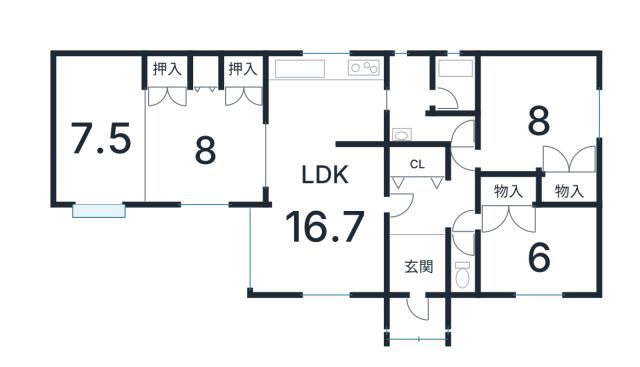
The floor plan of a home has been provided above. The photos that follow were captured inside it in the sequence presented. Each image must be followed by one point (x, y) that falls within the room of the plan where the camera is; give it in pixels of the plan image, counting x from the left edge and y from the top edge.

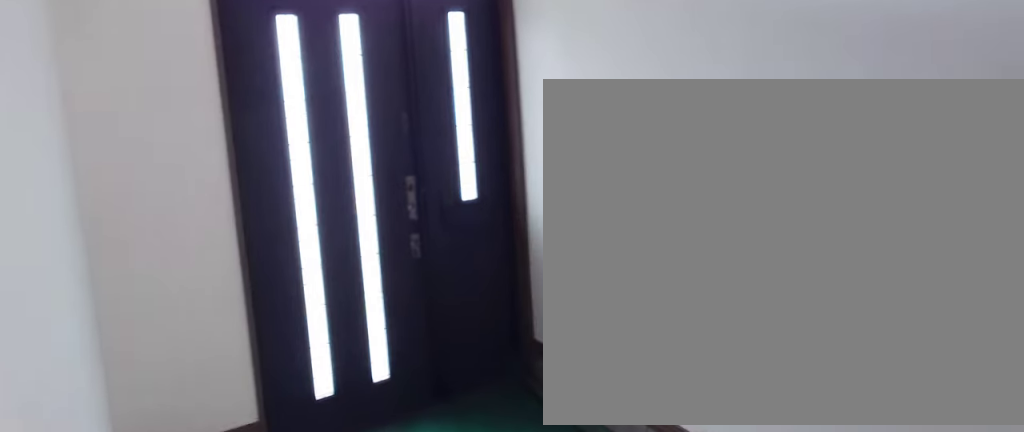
(408, 264)
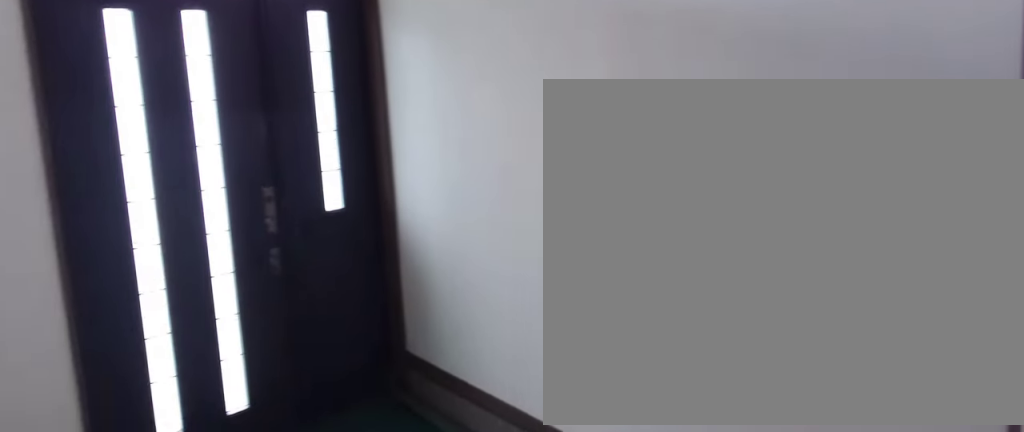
(408, 264)
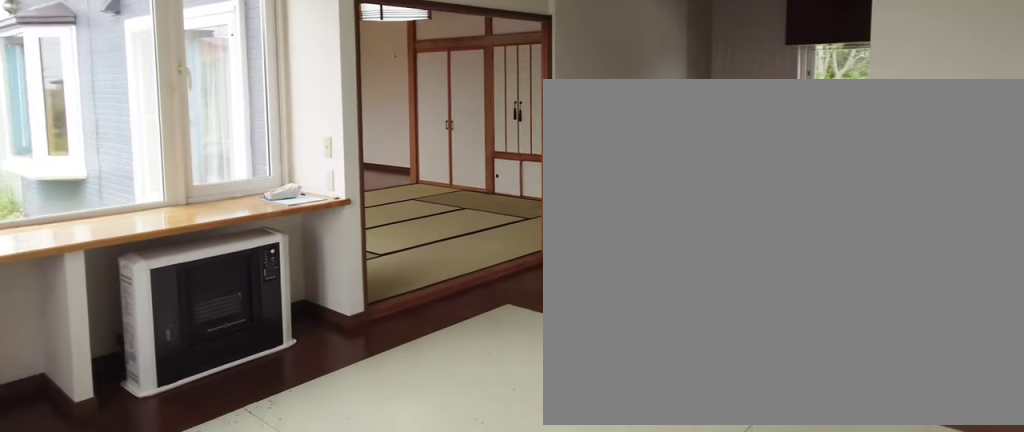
(326, 214)
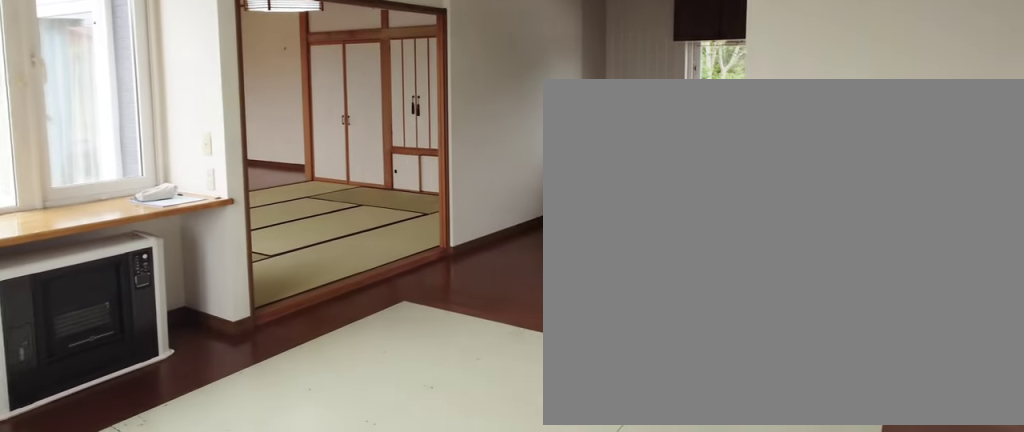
(326, 214)
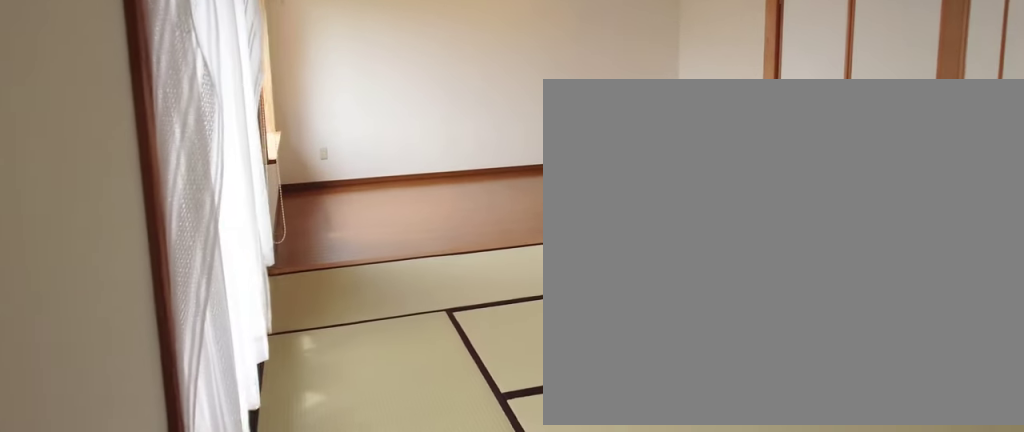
(205, 141)
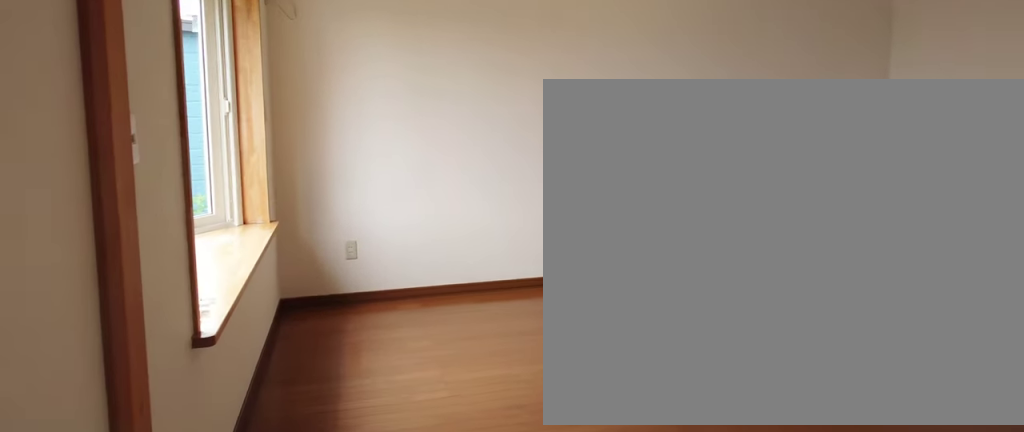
(94, 131)
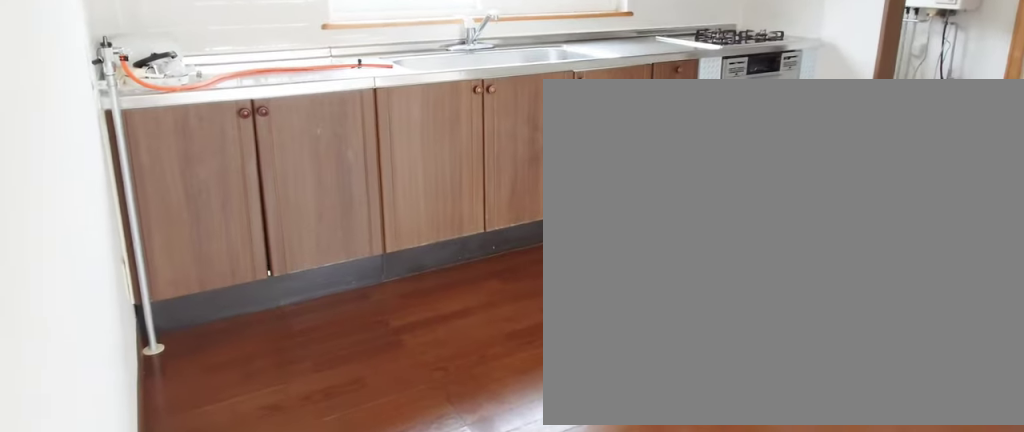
(325, 90)
